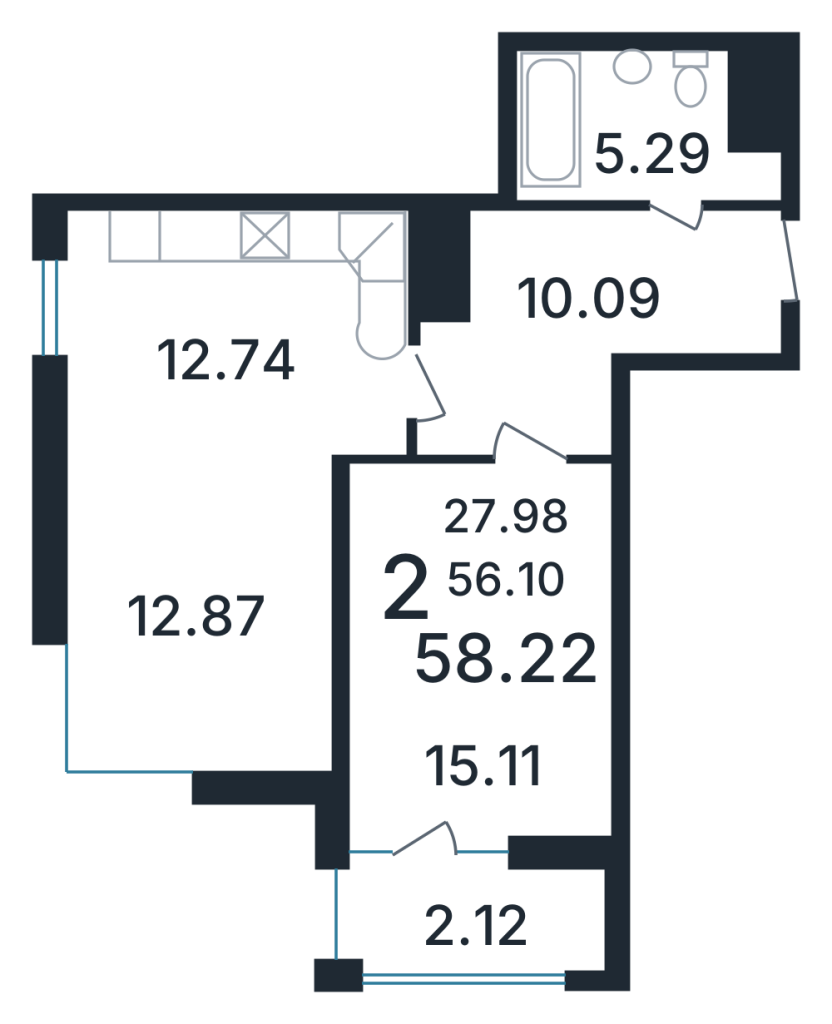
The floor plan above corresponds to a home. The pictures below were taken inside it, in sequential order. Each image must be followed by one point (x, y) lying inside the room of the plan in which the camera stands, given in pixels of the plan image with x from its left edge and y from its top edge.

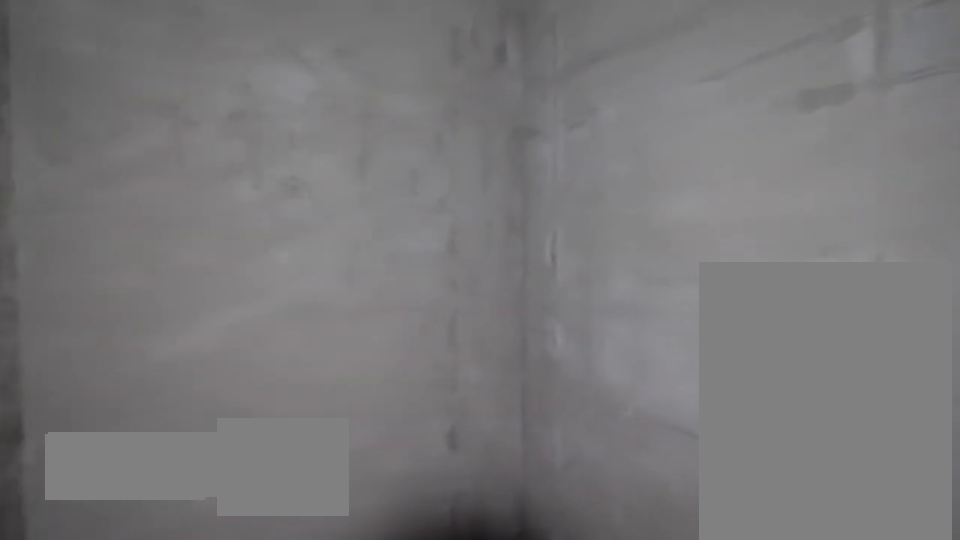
(631, 129)
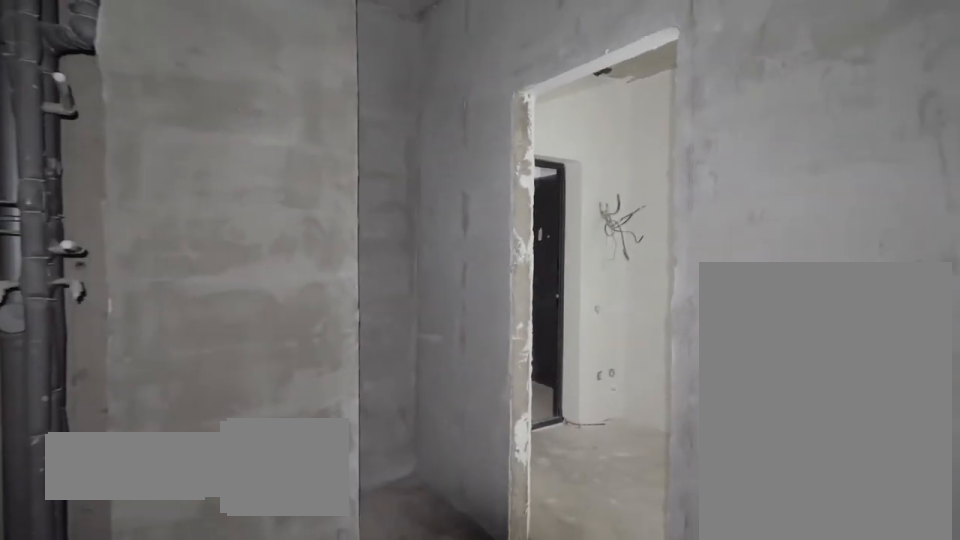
(631, 129)
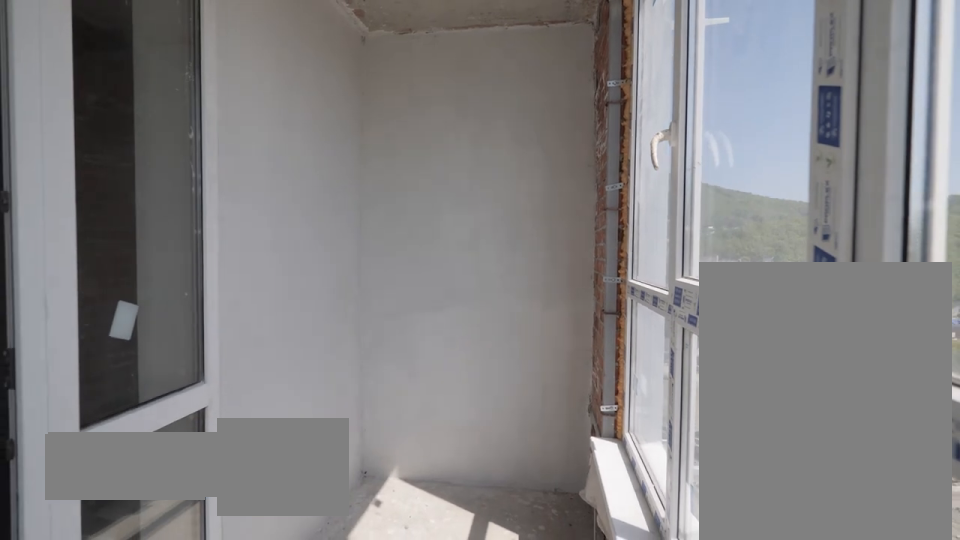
(474, 921)
